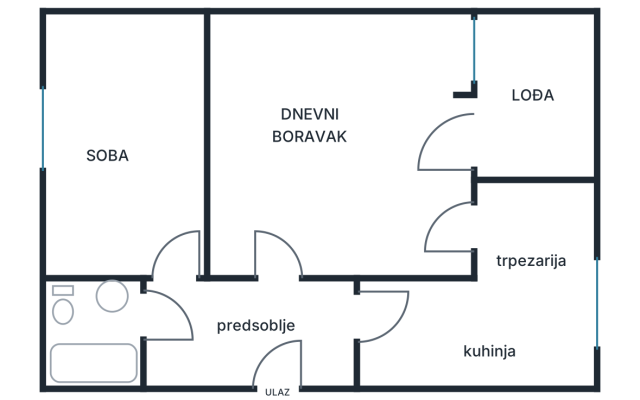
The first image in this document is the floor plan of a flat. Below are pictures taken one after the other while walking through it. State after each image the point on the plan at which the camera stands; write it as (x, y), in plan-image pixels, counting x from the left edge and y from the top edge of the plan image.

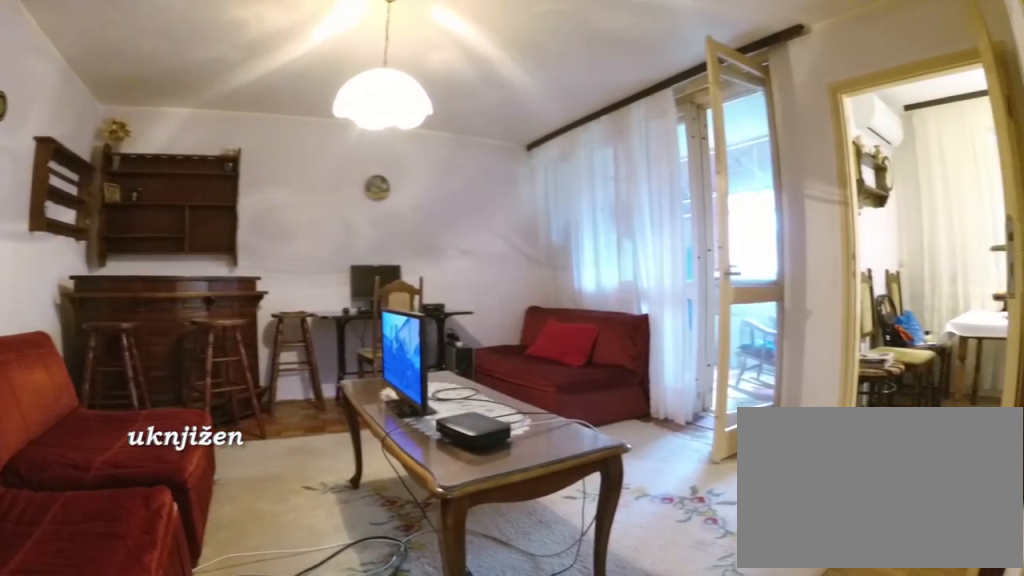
(279, 288)
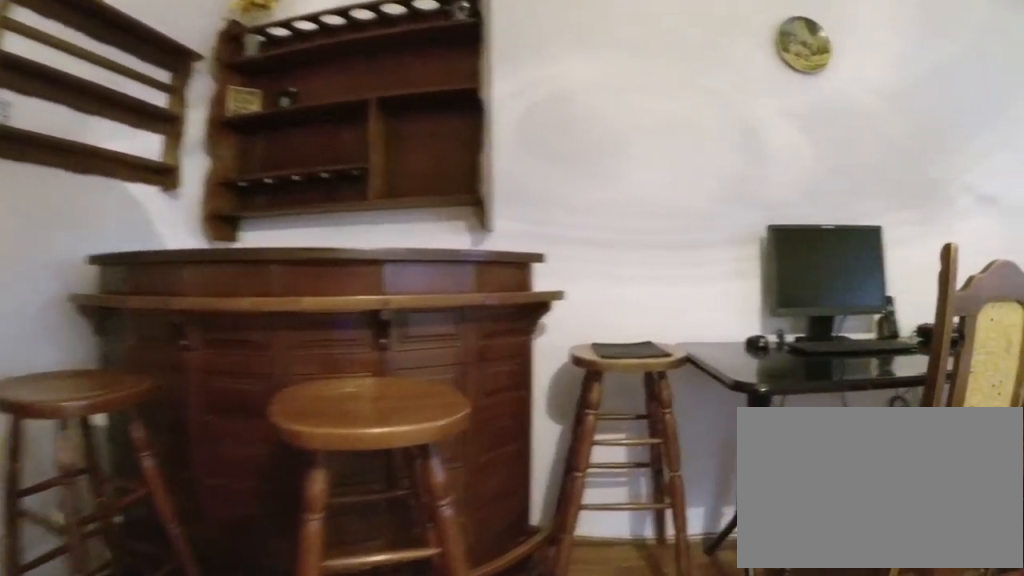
(288, 166)
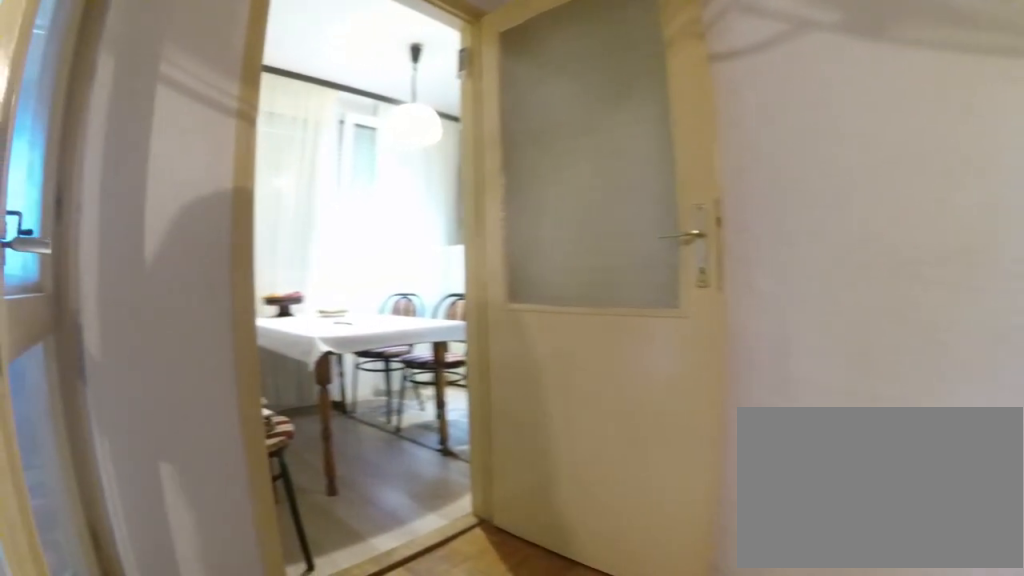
(397, 170)
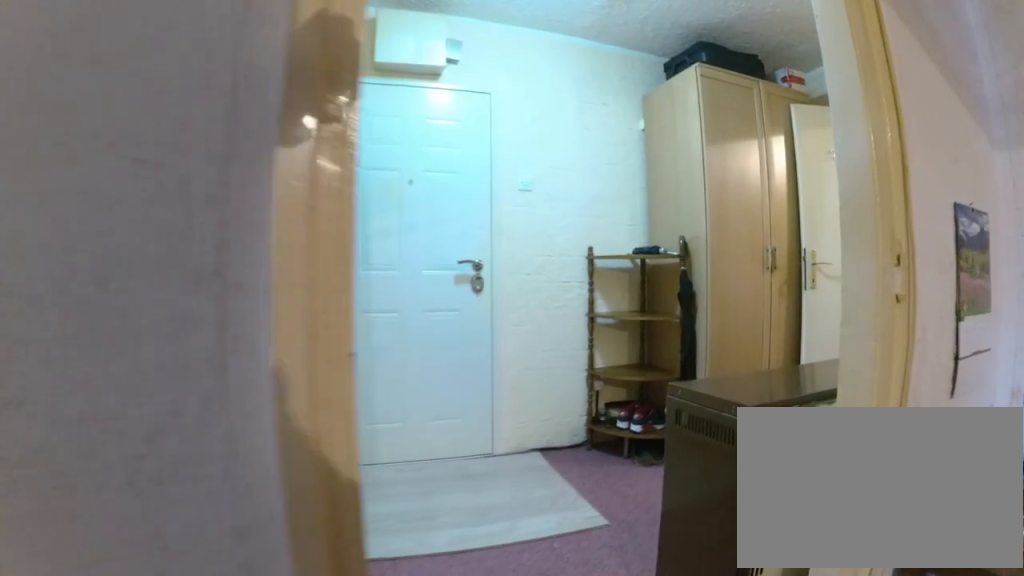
(333, 206)
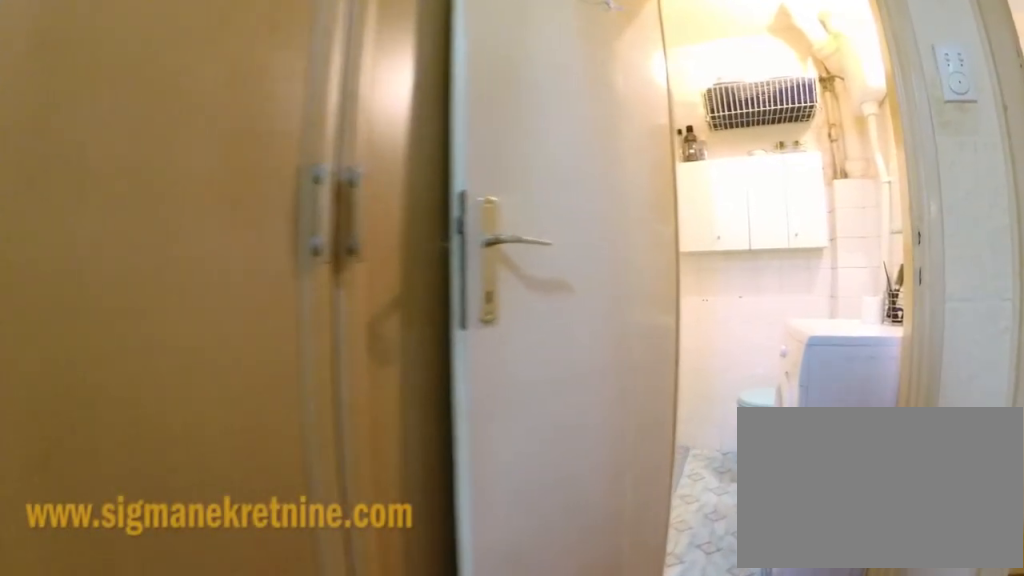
(225, 312)
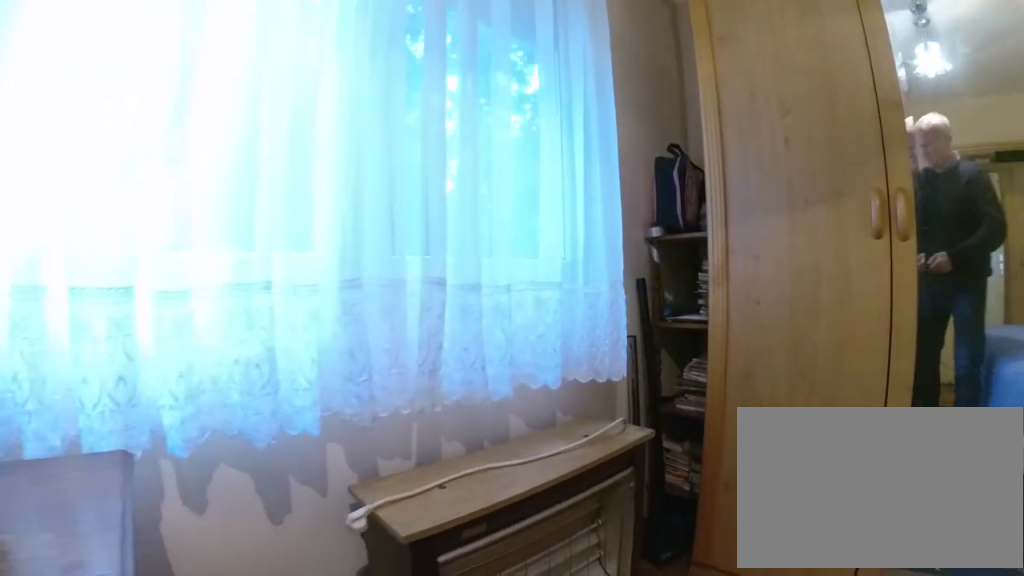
(91, 140)
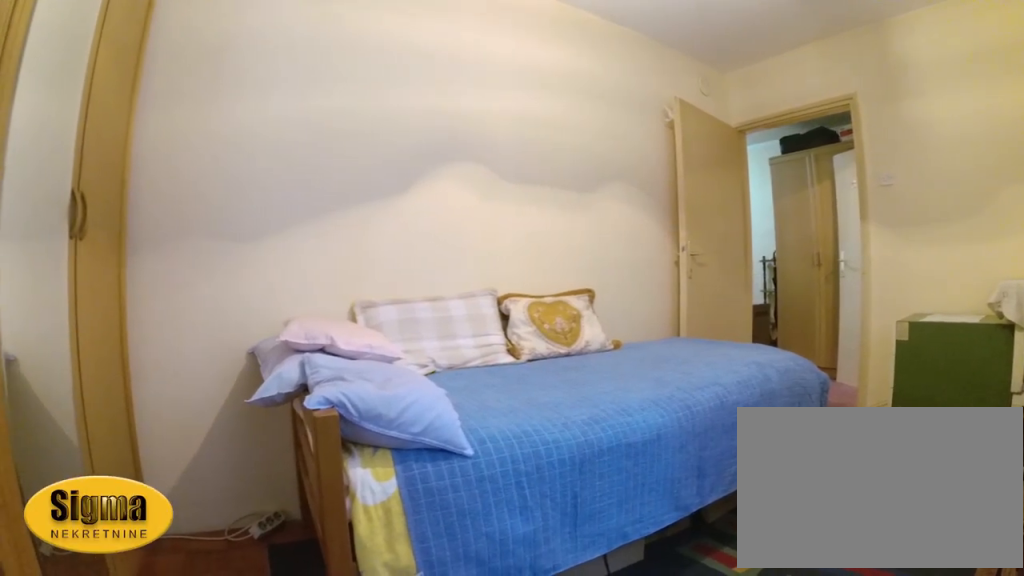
(77, 85)
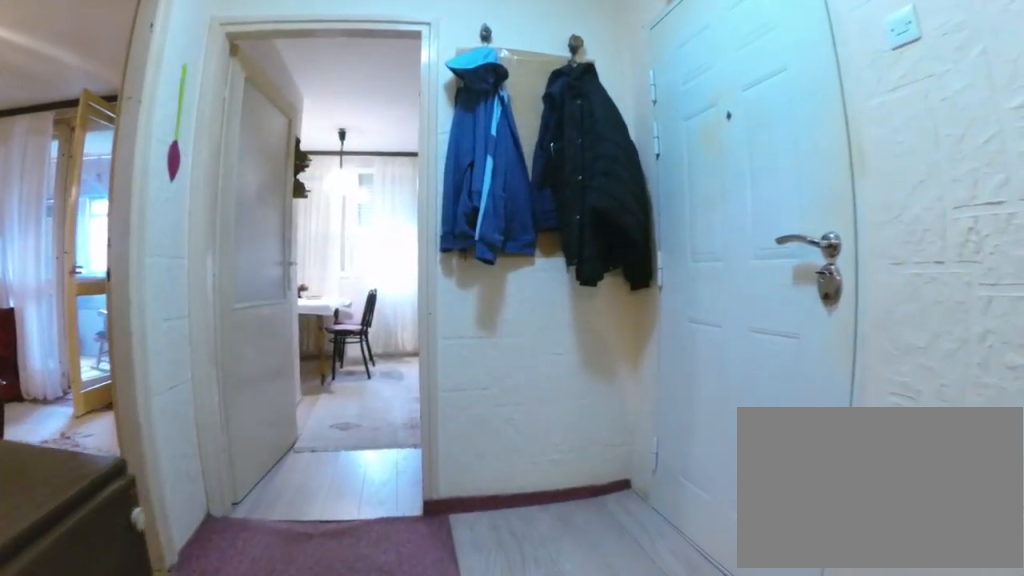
(221, 324)
